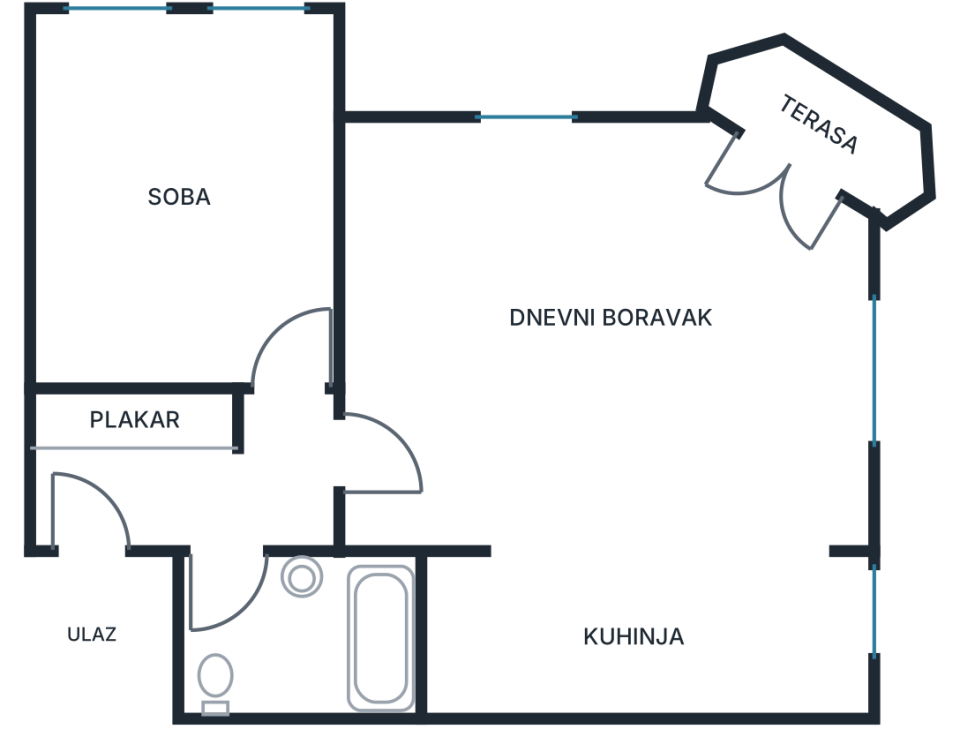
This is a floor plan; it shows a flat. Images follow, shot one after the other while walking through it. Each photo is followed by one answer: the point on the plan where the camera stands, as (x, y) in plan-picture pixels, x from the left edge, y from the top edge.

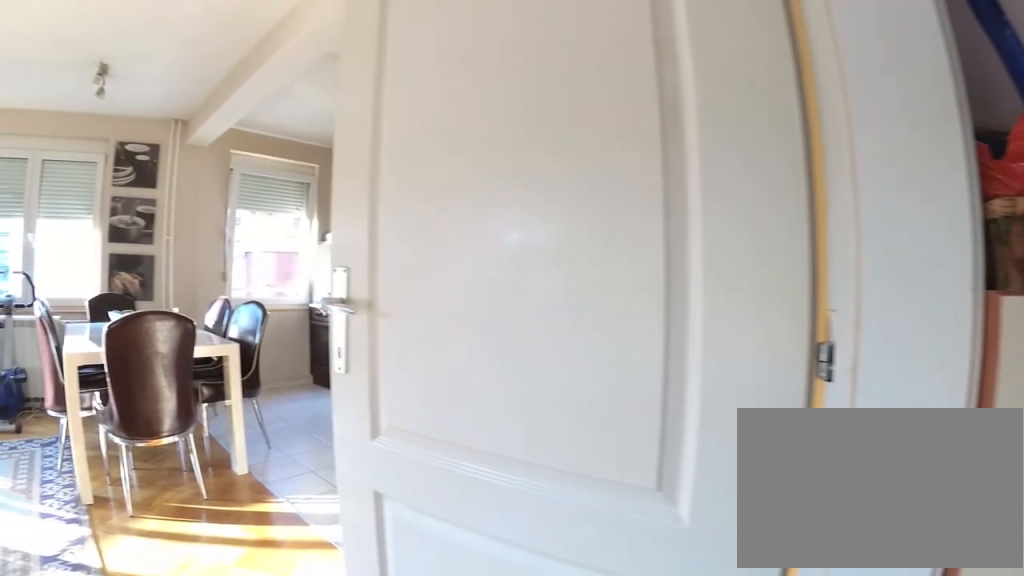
(289, 432)
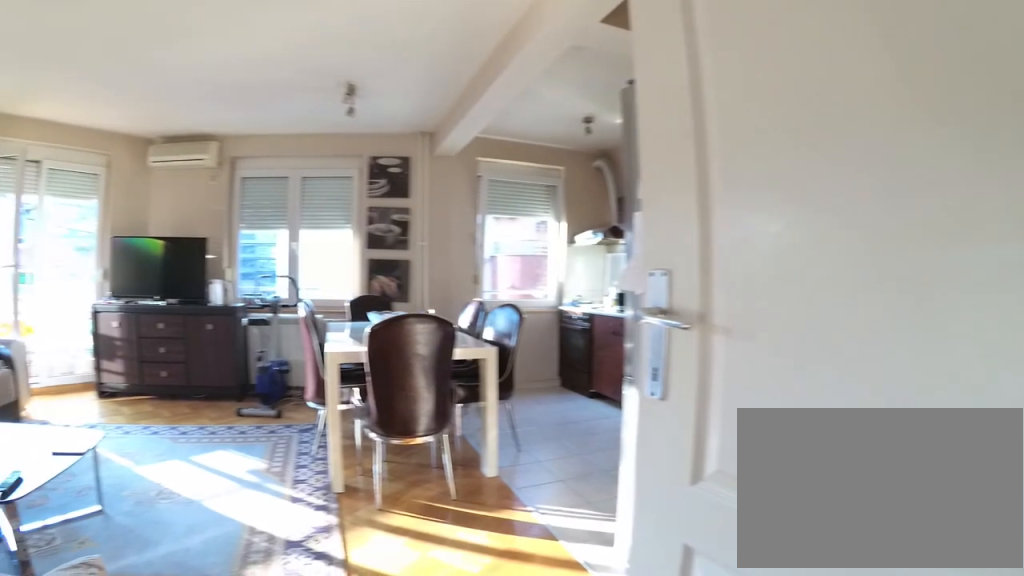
(307, 441)
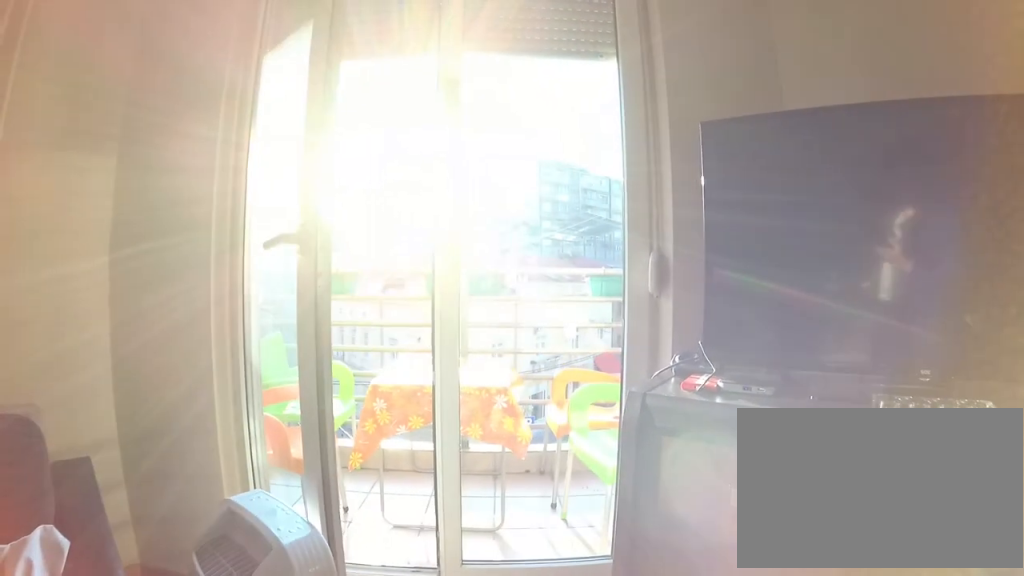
(677, 335)
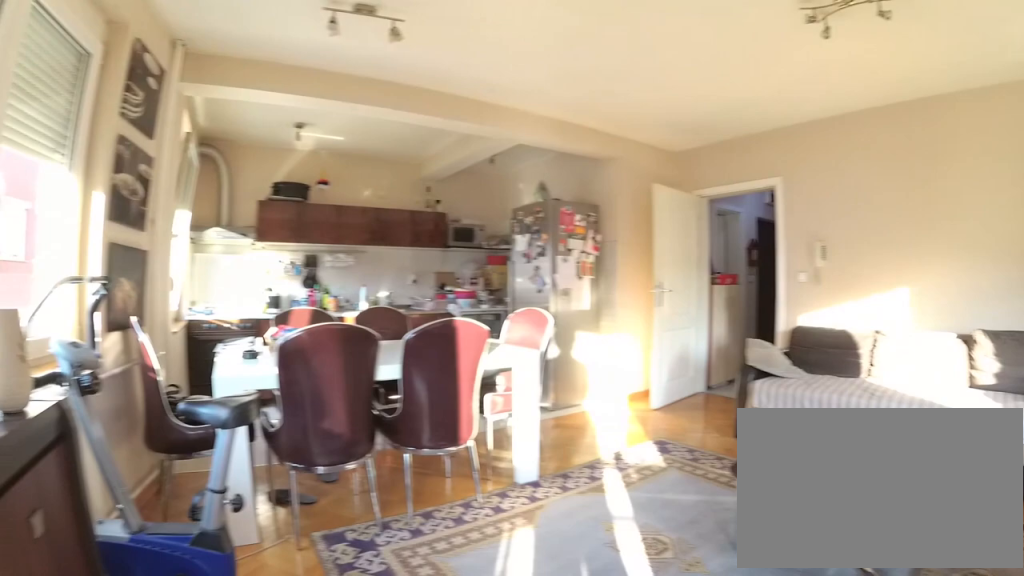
(807, 179)
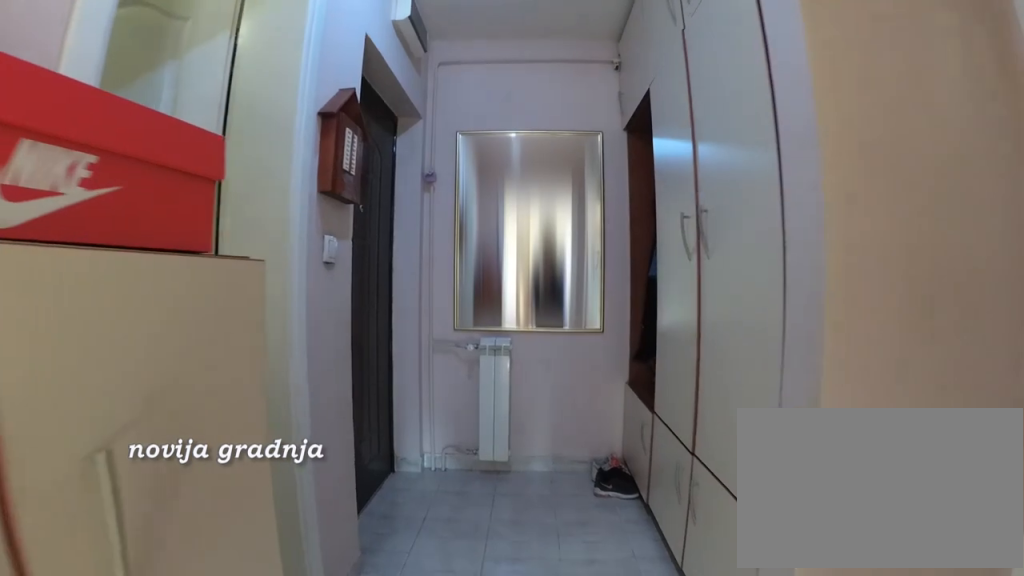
(383, 463)
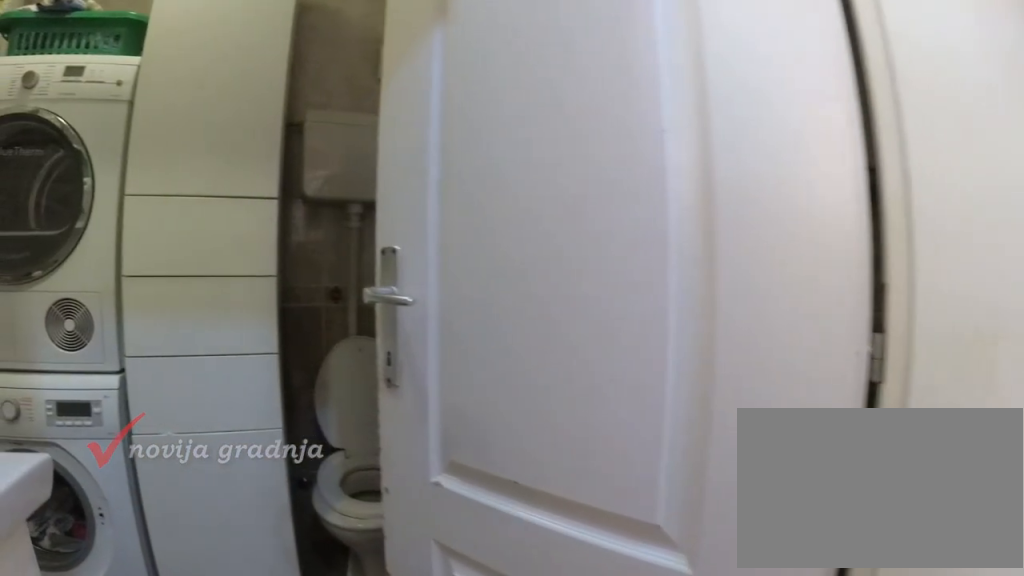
(248, 500)
